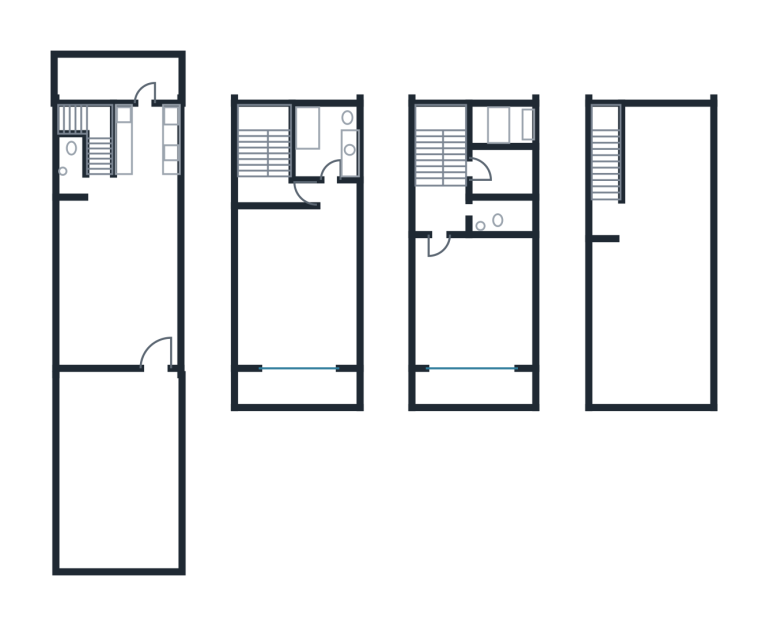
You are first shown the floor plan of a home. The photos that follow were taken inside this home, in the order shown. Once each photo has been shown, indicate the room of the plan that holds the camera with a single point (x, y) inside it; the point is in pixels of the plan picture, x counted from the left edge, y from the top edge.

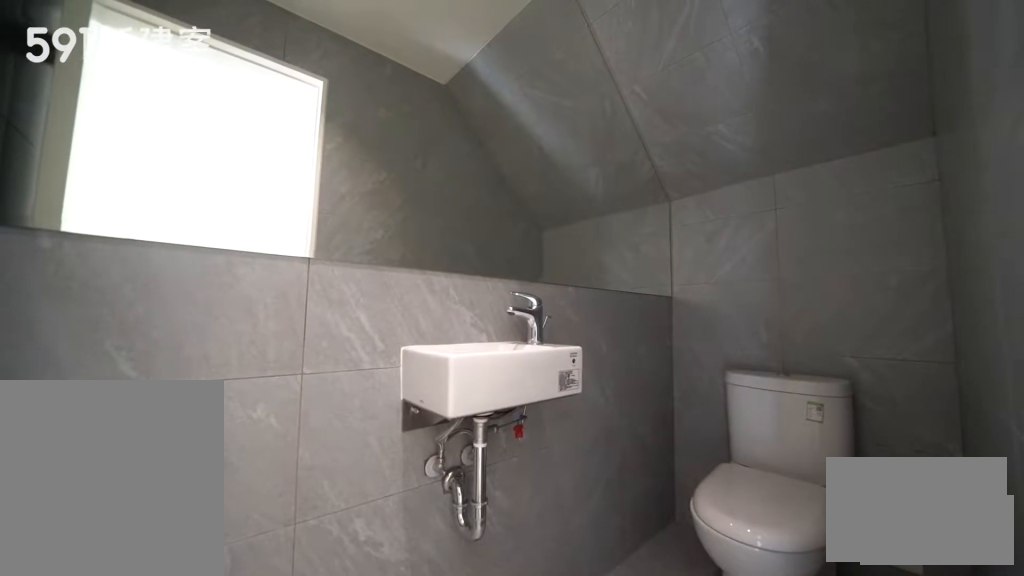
(70, 165)
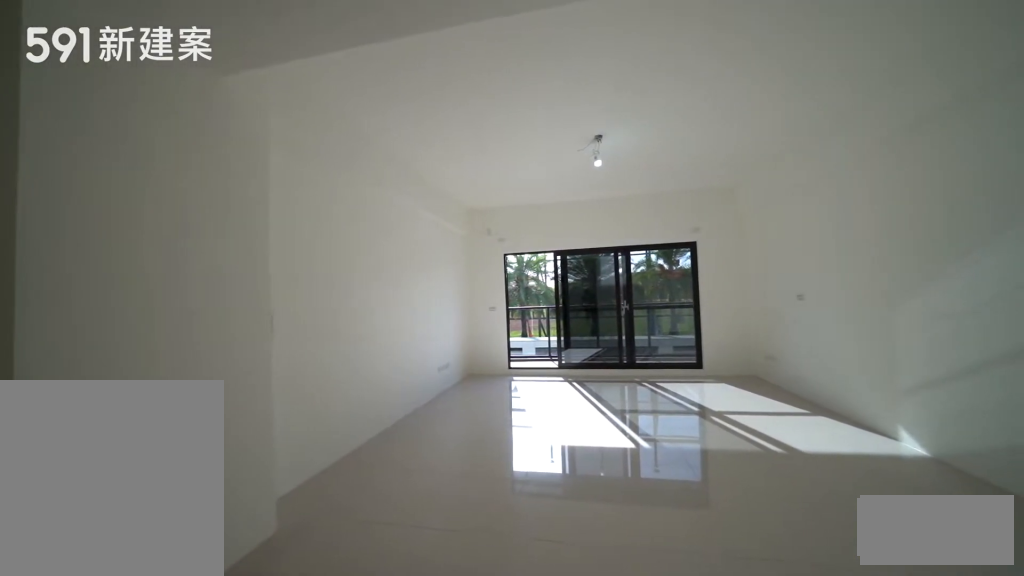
(298, 283)
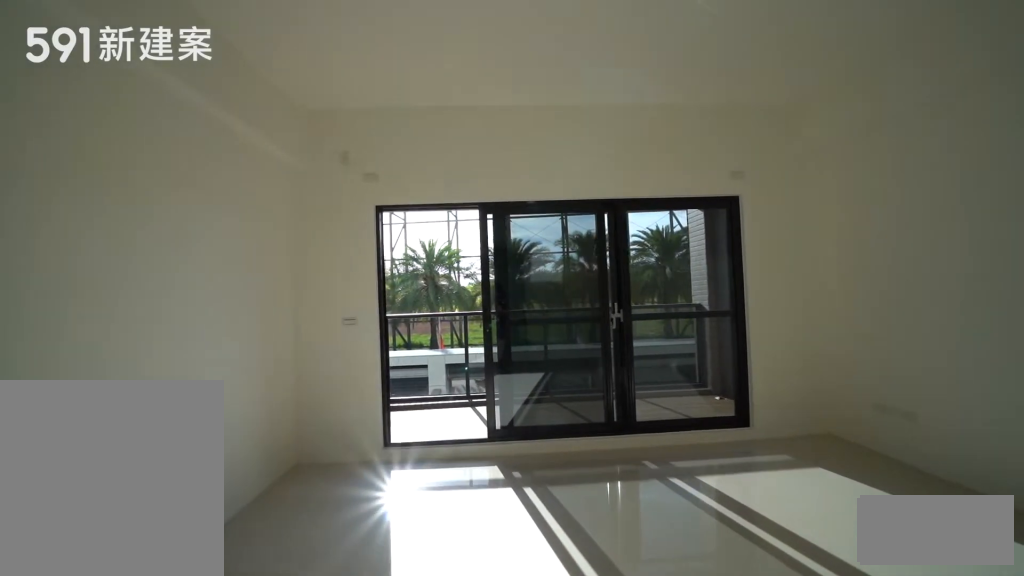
(298, 283)
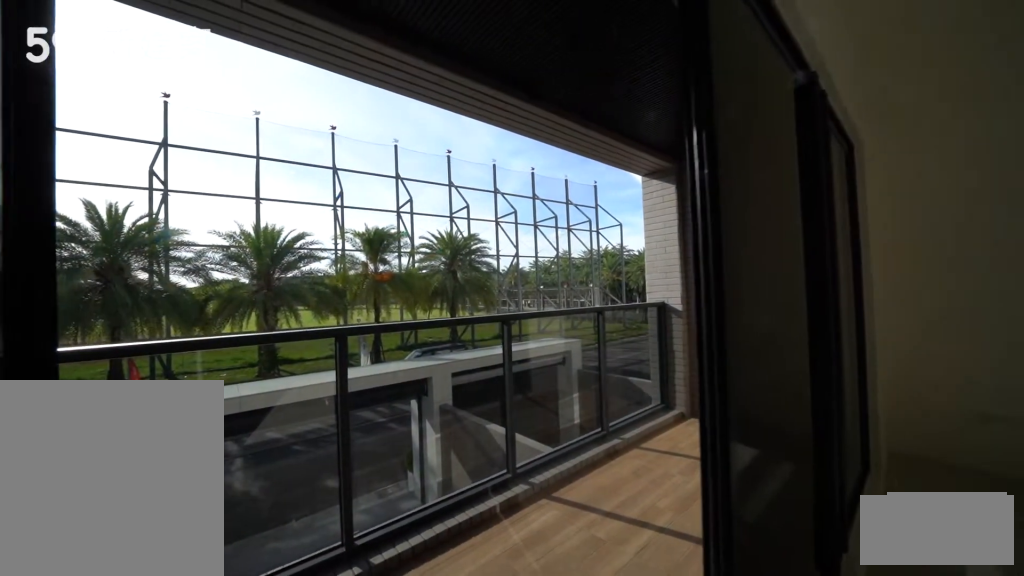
(296, 393)
